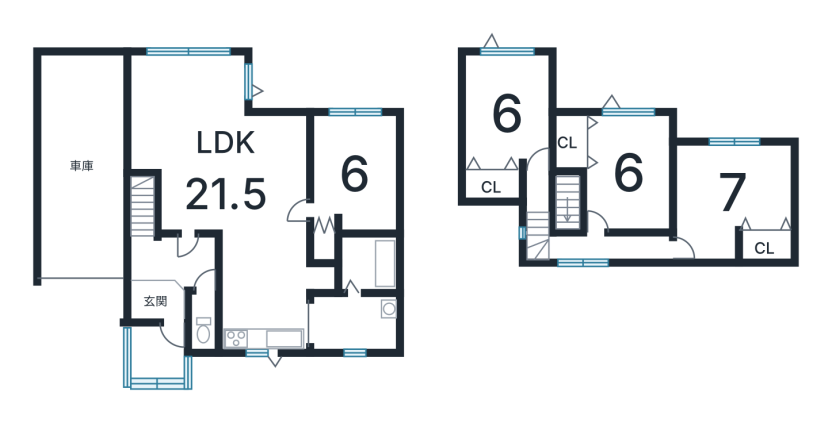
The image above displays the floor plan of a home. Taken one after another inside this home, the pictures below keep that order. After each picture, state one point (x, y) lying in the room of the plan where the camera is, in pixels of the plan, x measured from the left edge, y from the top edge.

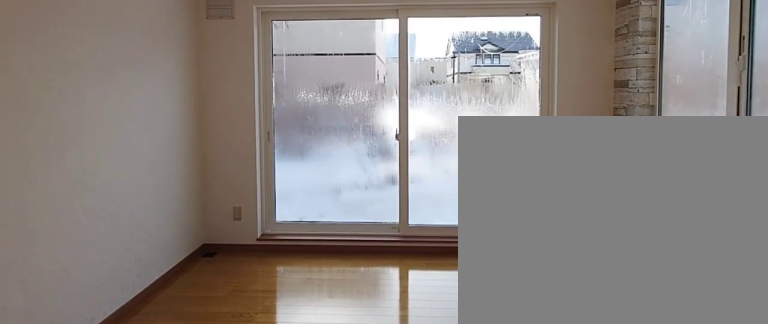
(234, 168)
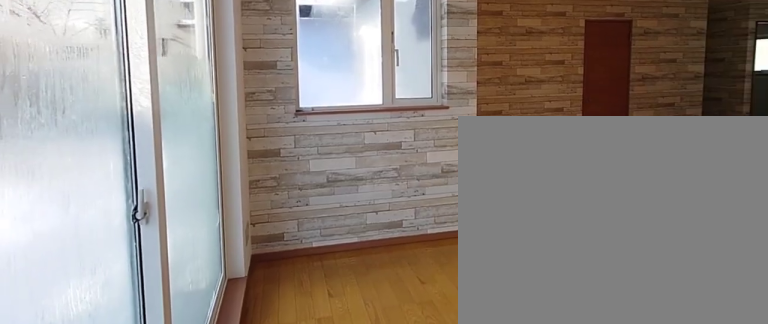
(235, 168)
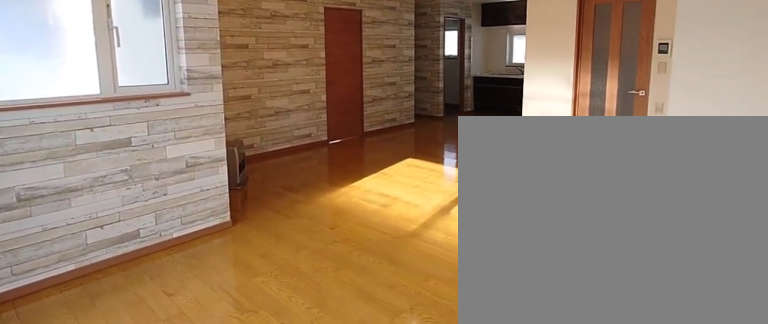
(235, 168)
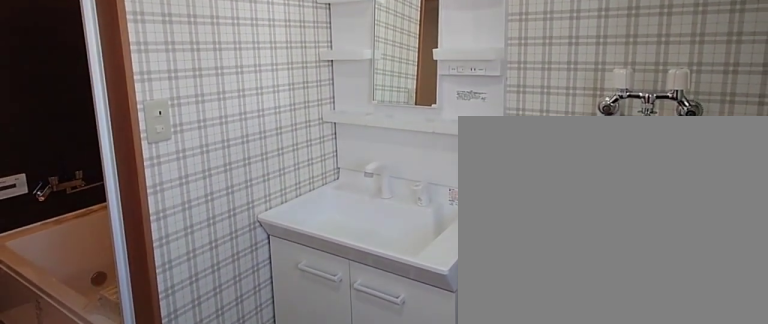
(355, 322)
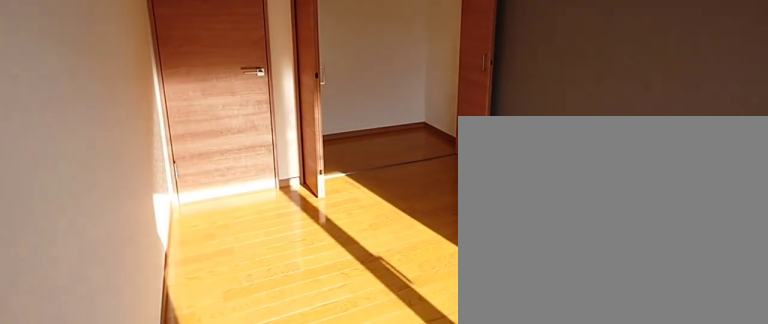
(513, 113)
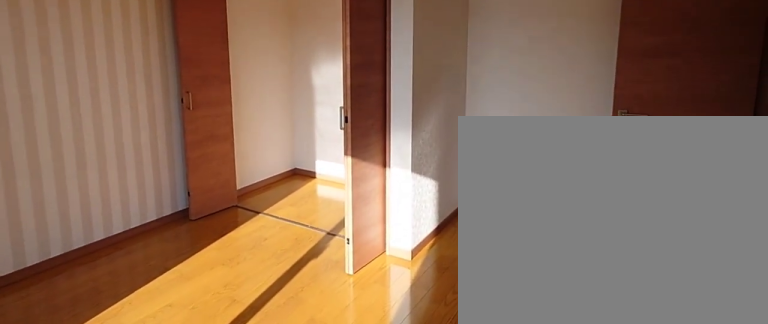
(733, 190)
